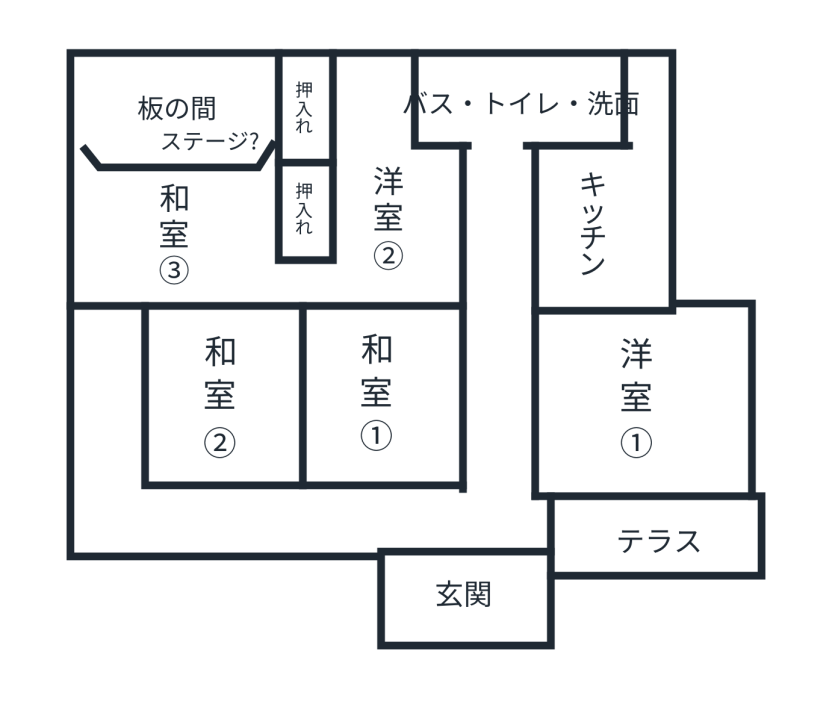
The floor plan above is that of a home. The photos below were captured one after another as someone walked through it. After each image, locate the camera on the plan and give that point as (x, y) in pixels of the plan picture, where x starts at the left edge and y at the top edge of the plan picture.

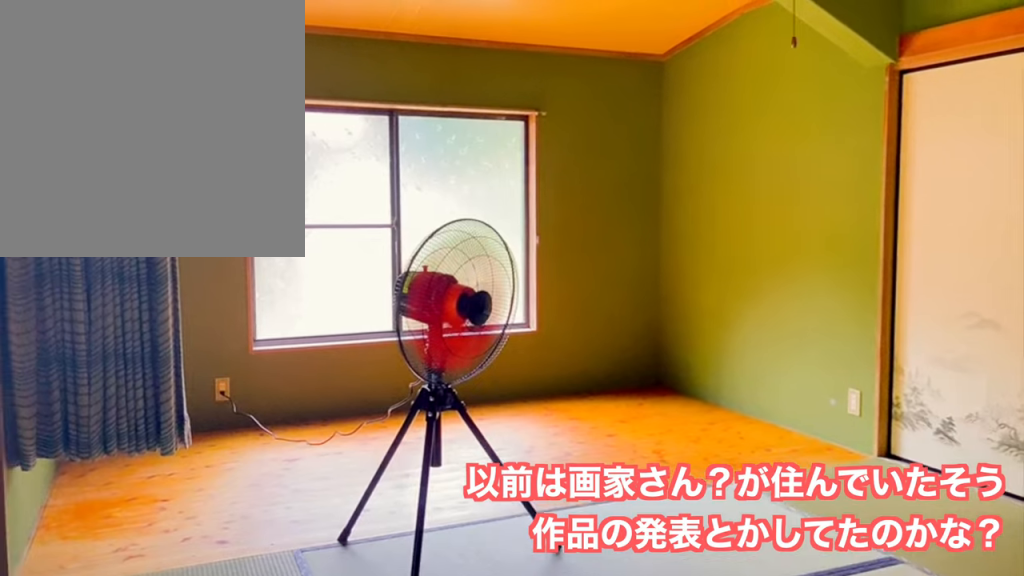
(157, 257)
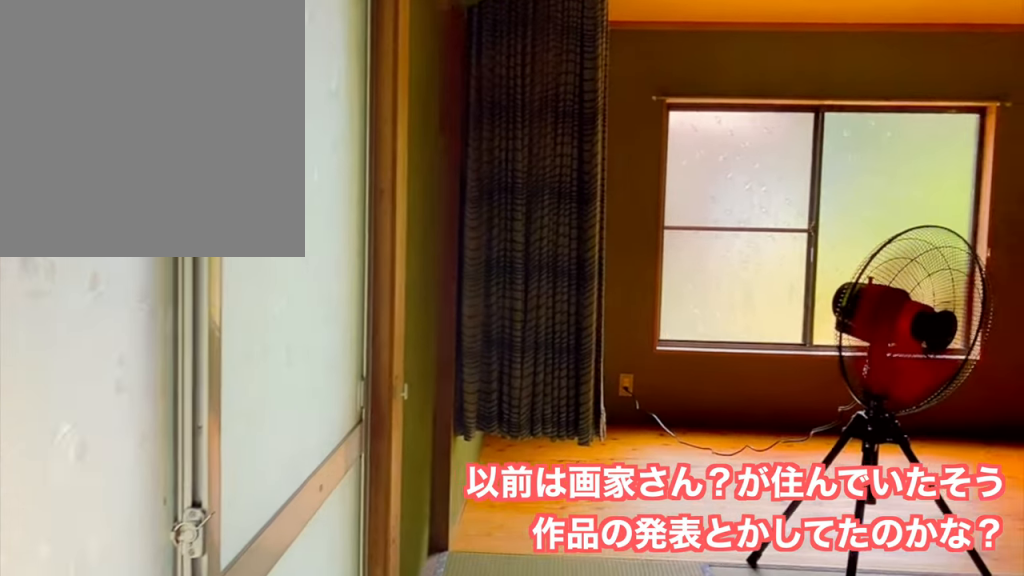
(189, 256)
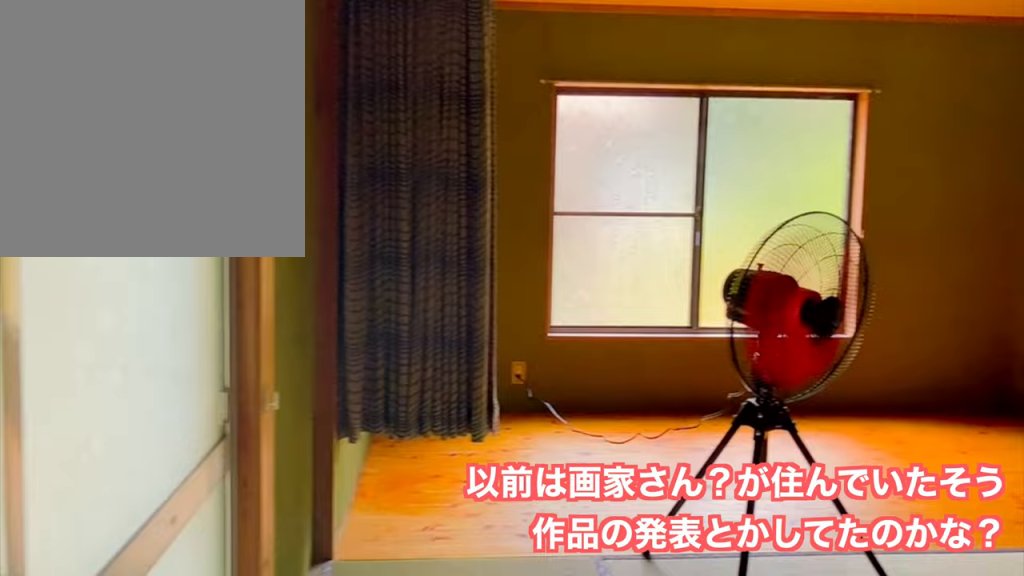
(192, 257)
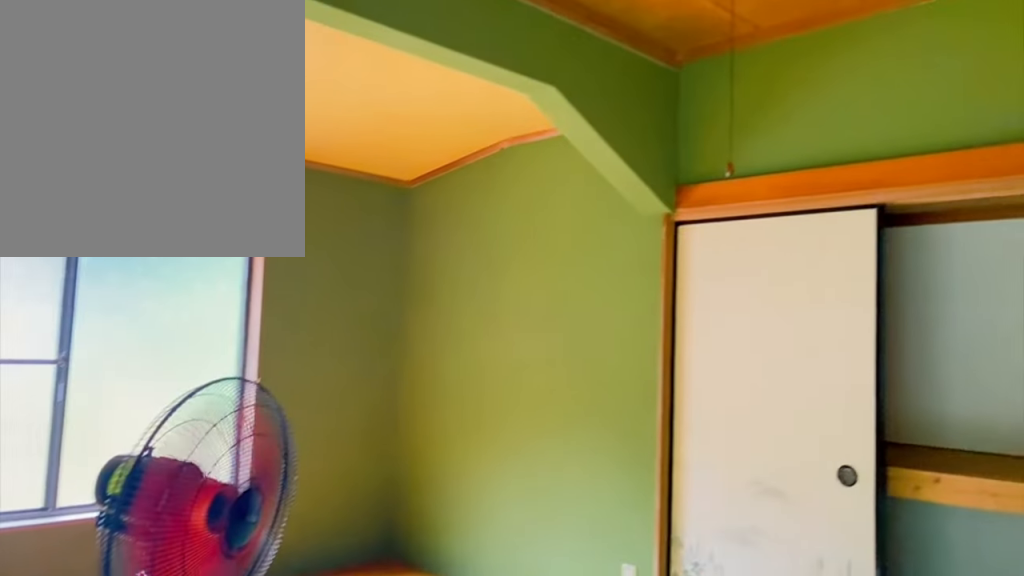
(206, 257)
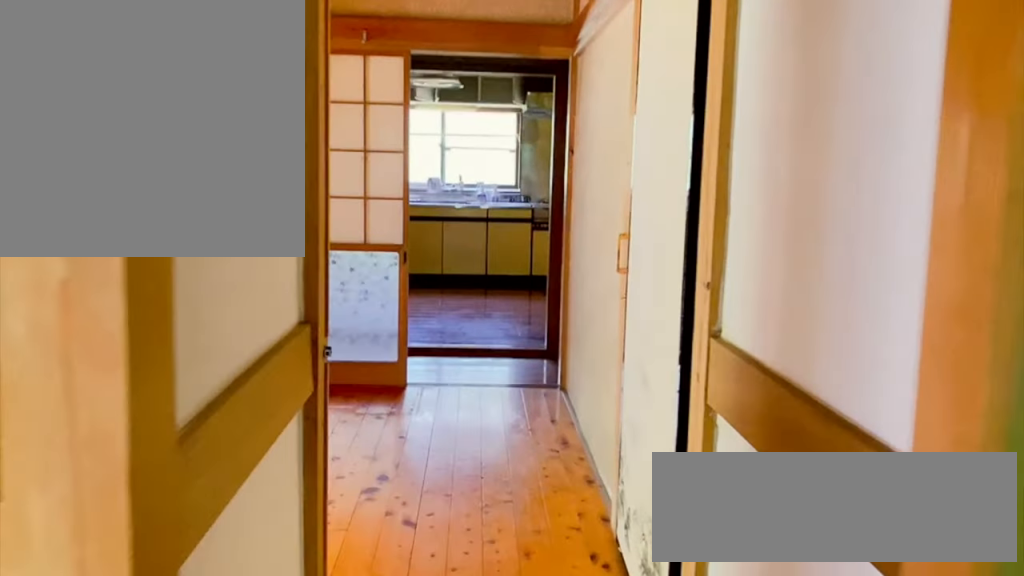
(318, 281)
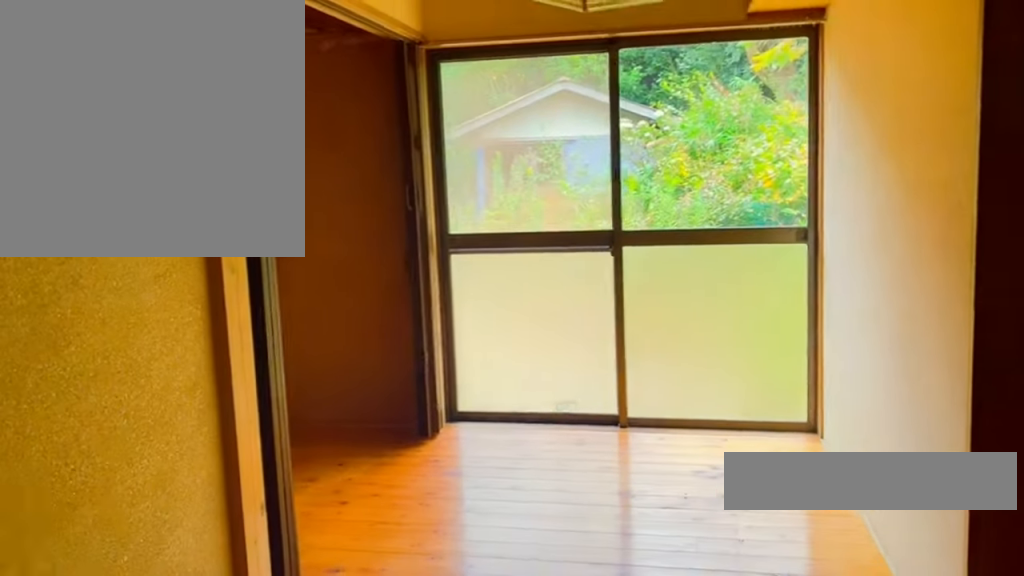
(422, 259)
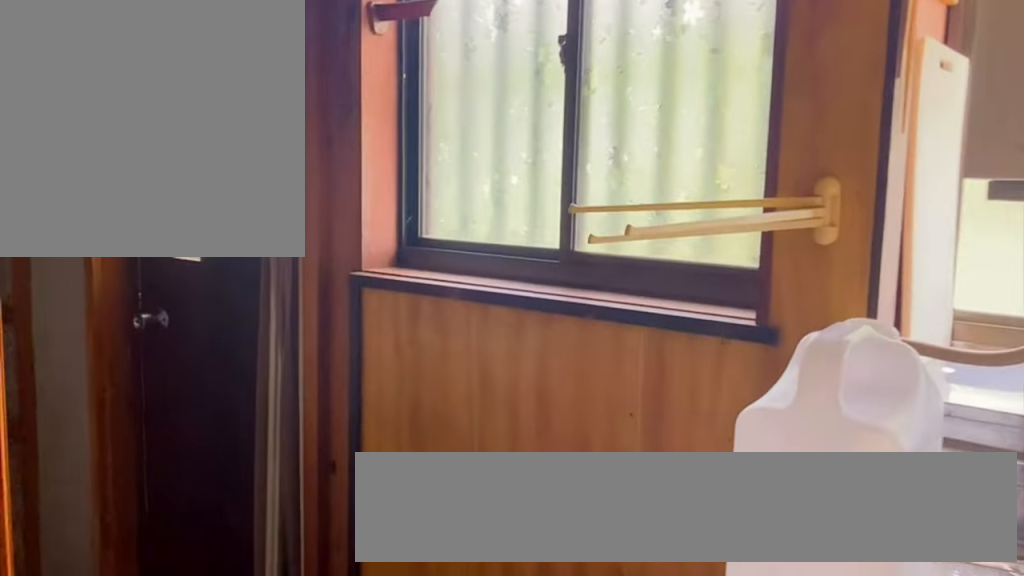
(597, 228)
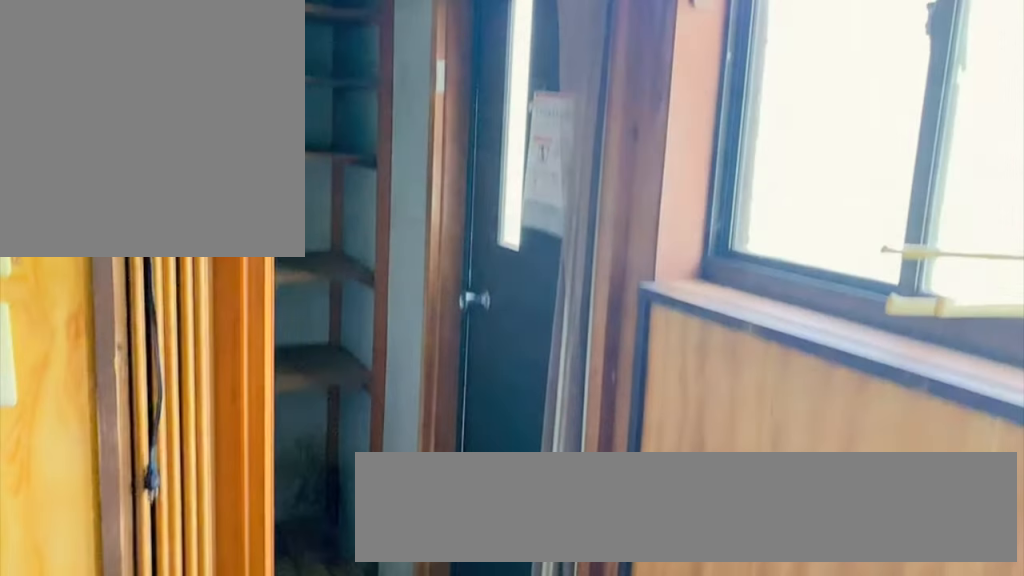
(582, 221)
